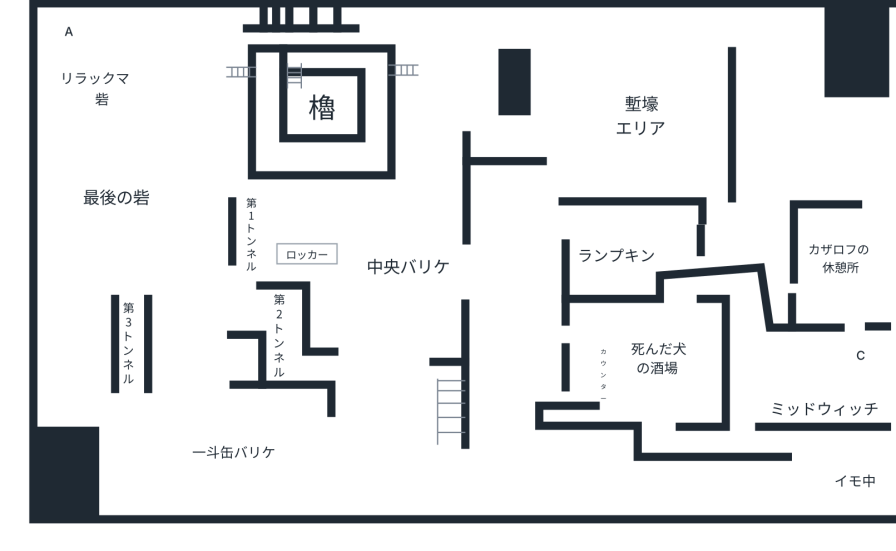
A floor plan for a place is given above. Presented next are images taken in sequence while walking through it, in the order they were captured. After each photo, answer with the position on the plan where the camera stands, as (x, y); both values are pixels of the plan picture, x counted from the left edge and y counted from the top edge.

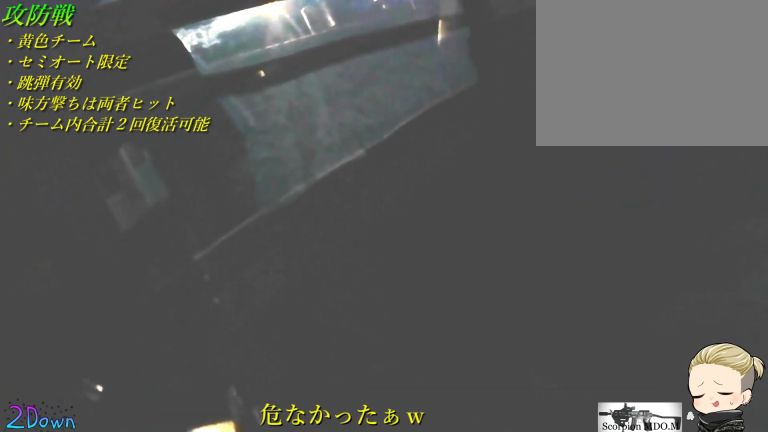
(253, 217)
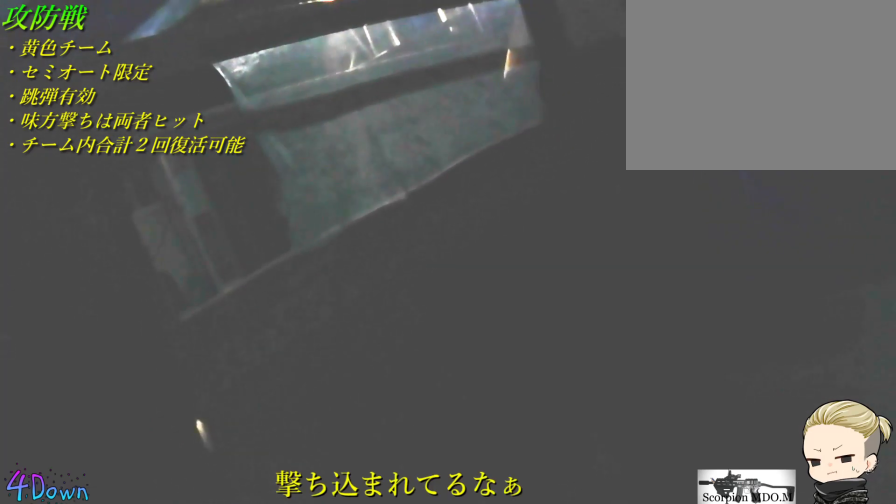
(253, 218)
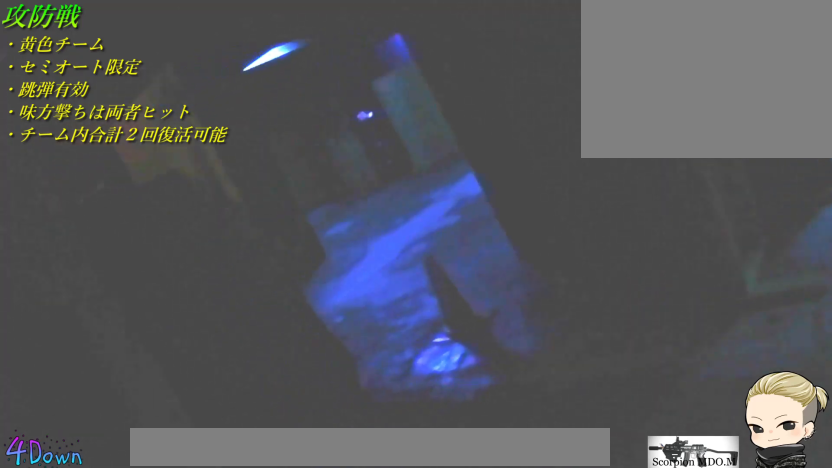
(184, 256)
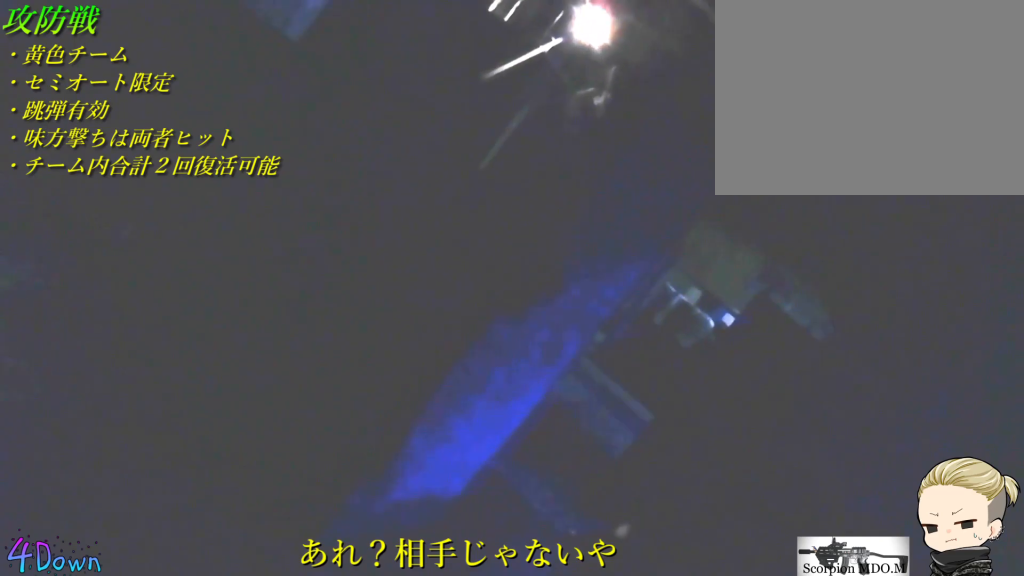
(186, 292)
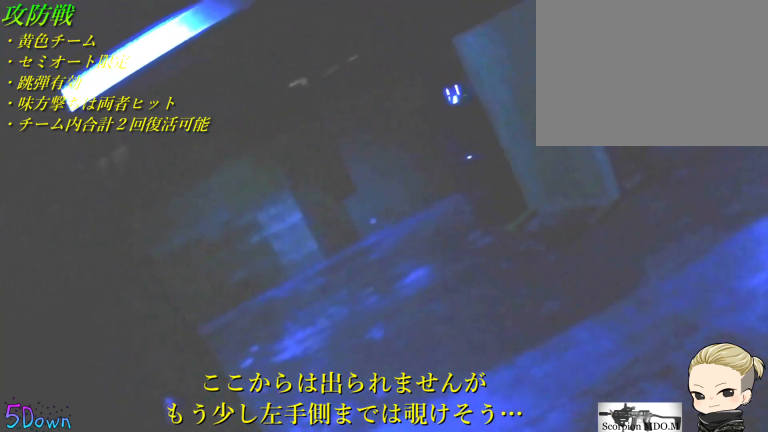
(318, 365)
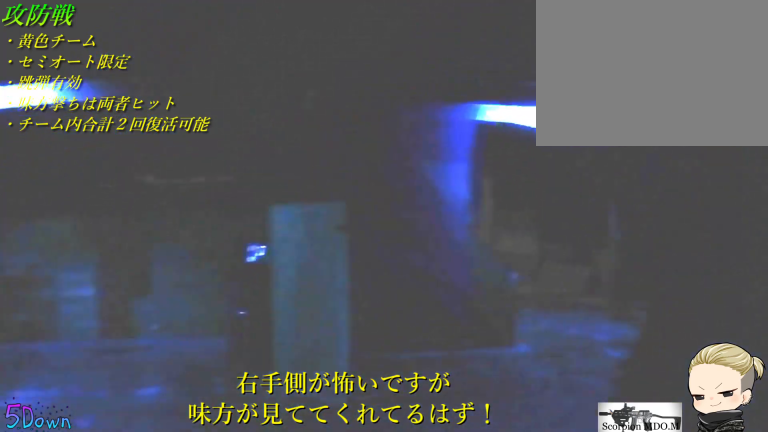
(318, 365)
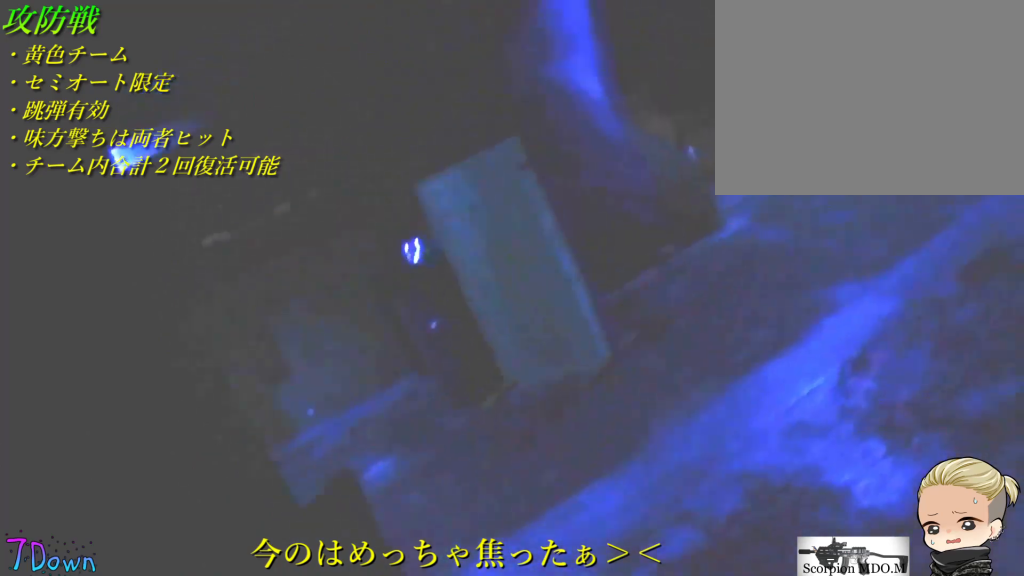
(317, 365)
